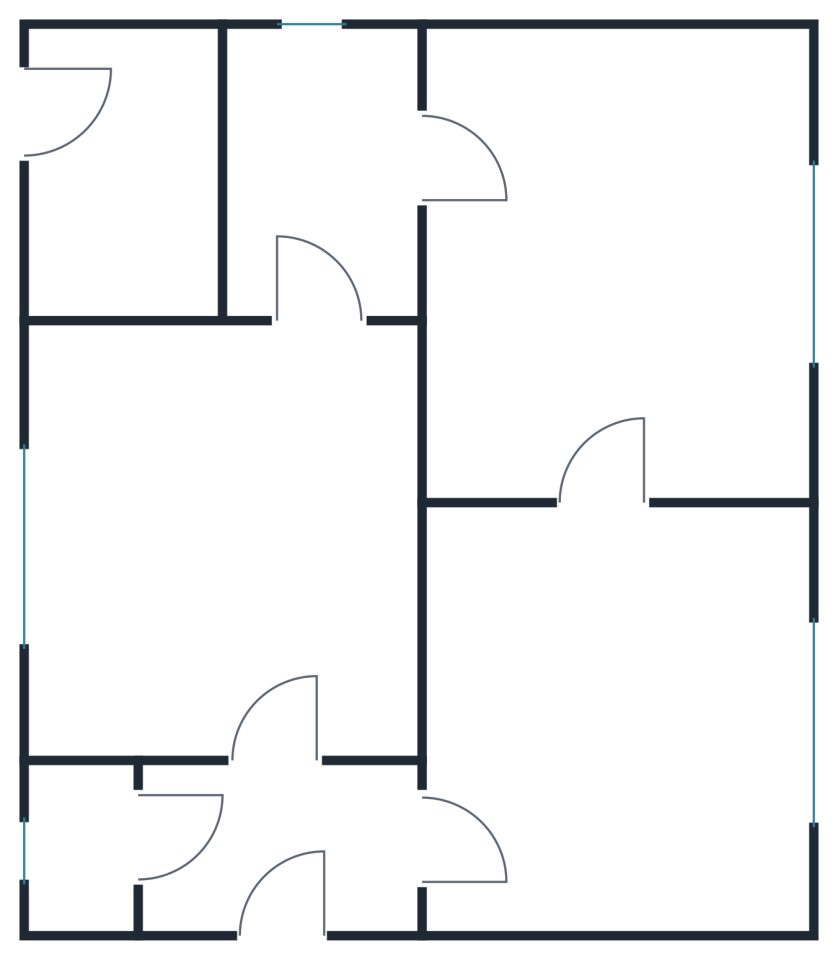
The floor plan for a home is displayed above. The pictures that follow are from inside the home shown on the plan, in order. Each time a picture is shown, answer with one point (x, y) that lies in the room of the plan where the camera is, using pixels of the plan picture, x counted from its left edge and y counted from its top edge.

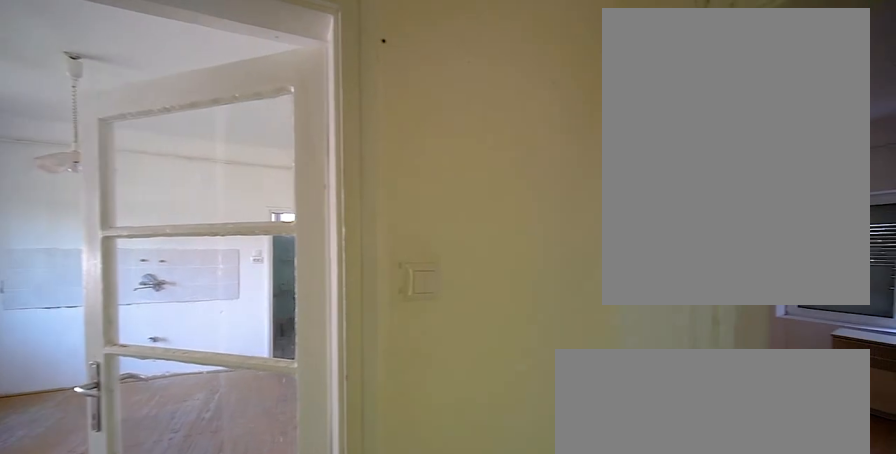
(290, 829)
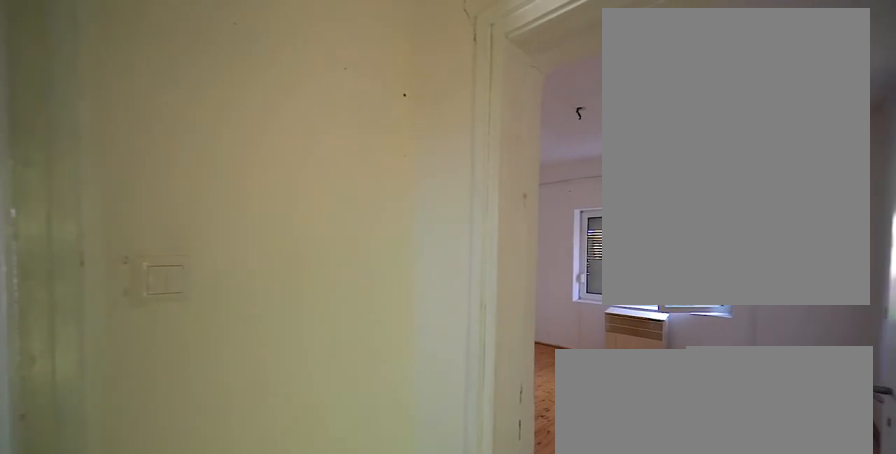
(289, 829)
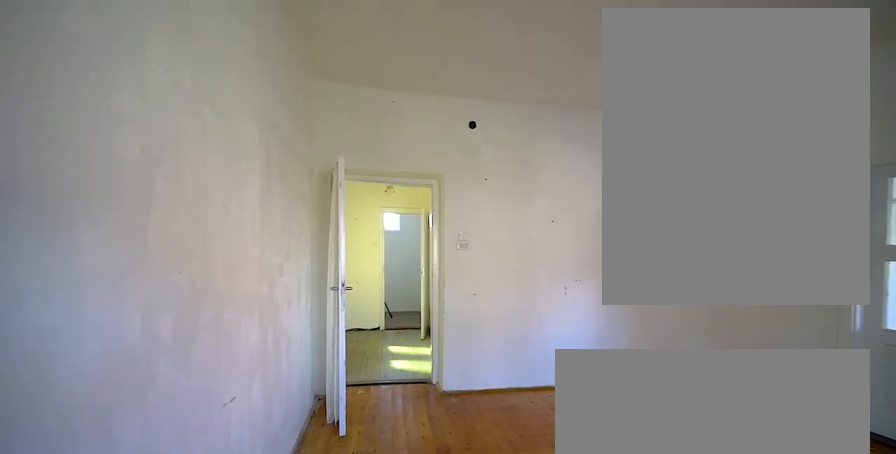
(624, 723)
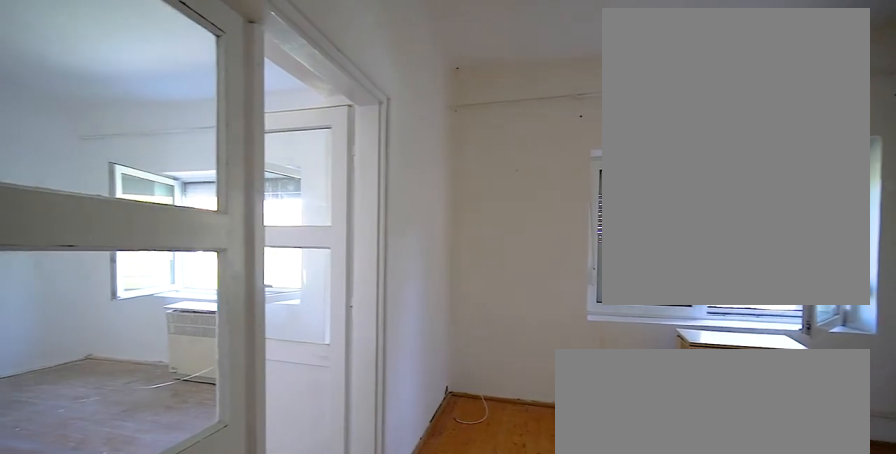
(624, 723)
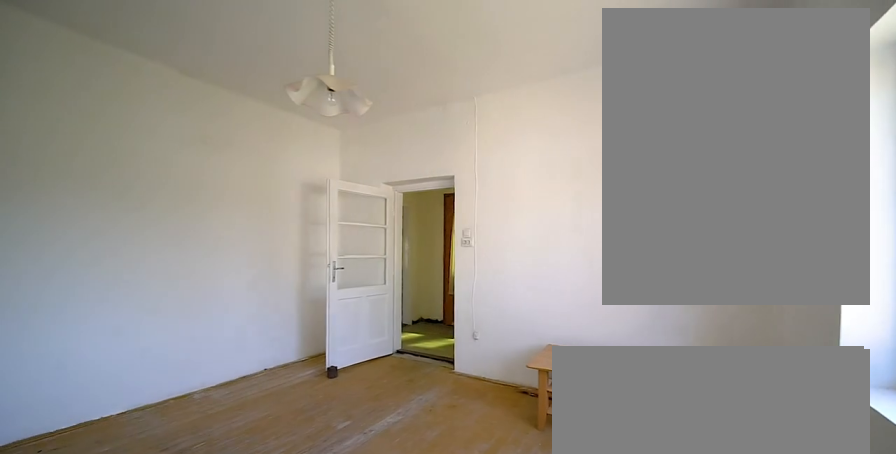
(224, 556)
